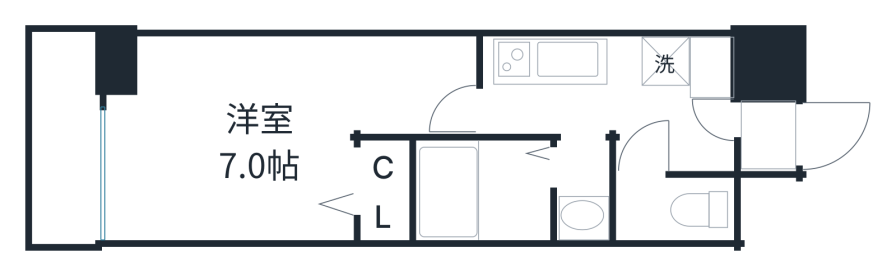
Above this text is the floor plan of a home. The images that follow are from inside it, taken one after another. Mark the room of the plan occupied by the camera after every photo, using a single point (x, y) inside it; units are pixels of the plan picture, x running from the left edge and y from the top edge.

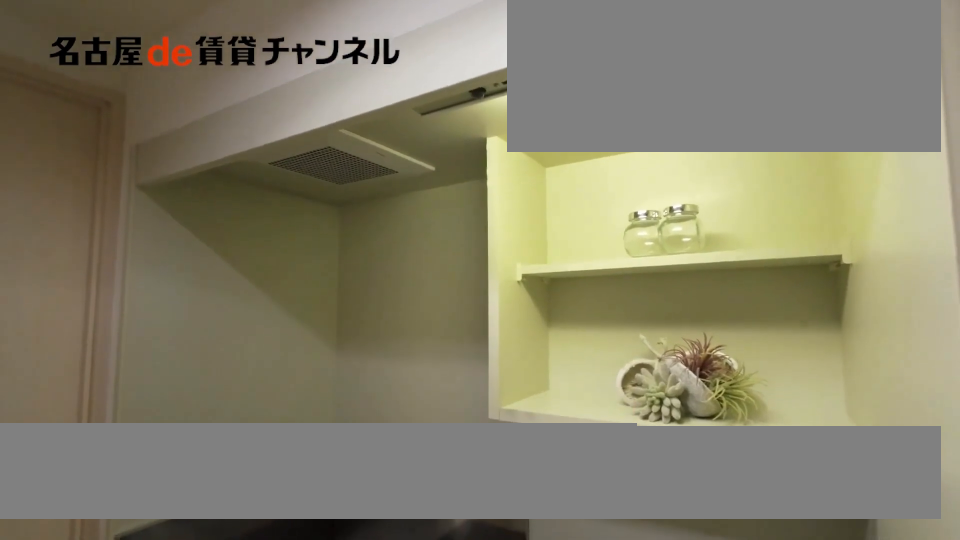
(561, 61)
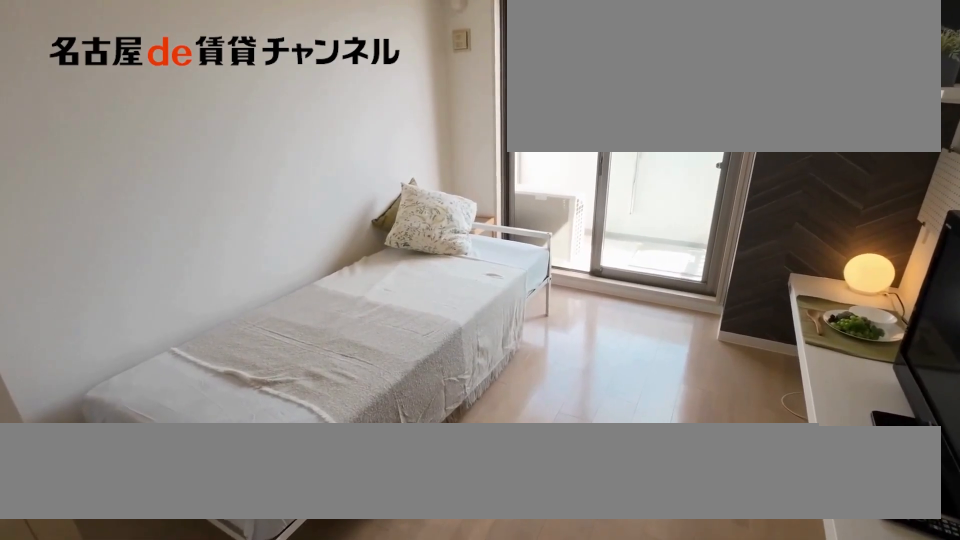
(265, 127)
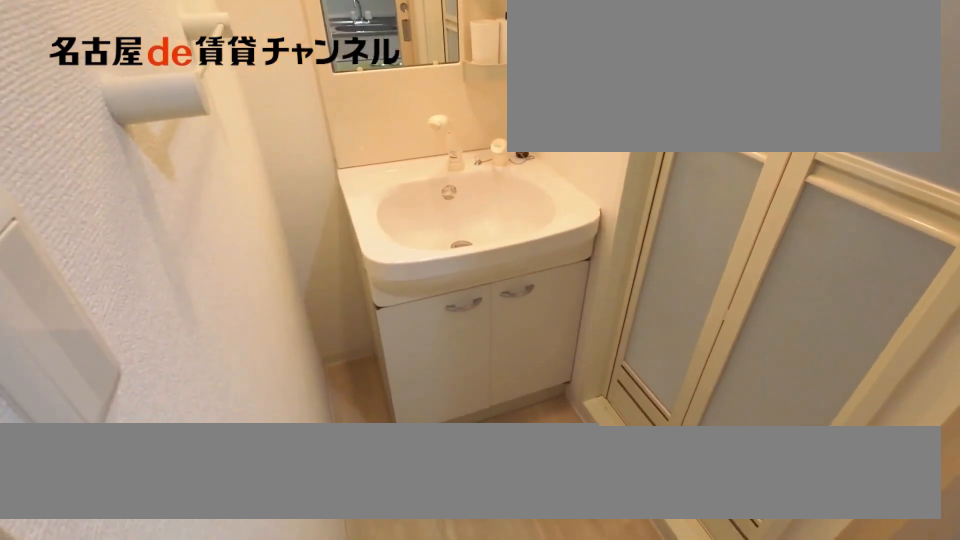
(593, 190)
